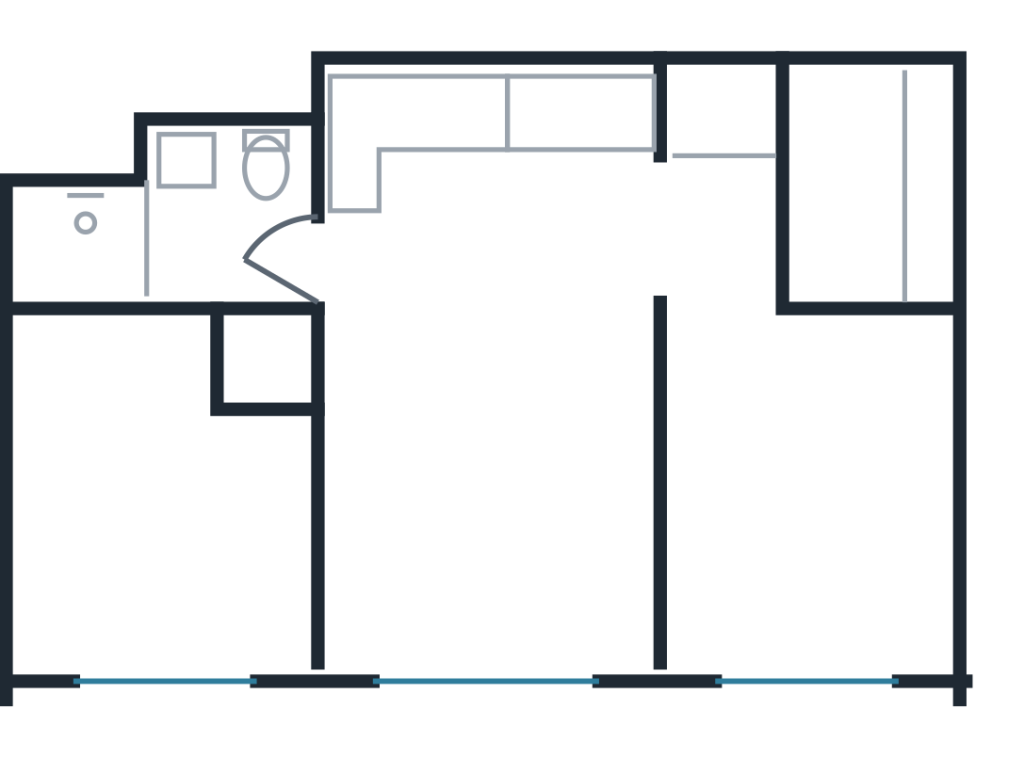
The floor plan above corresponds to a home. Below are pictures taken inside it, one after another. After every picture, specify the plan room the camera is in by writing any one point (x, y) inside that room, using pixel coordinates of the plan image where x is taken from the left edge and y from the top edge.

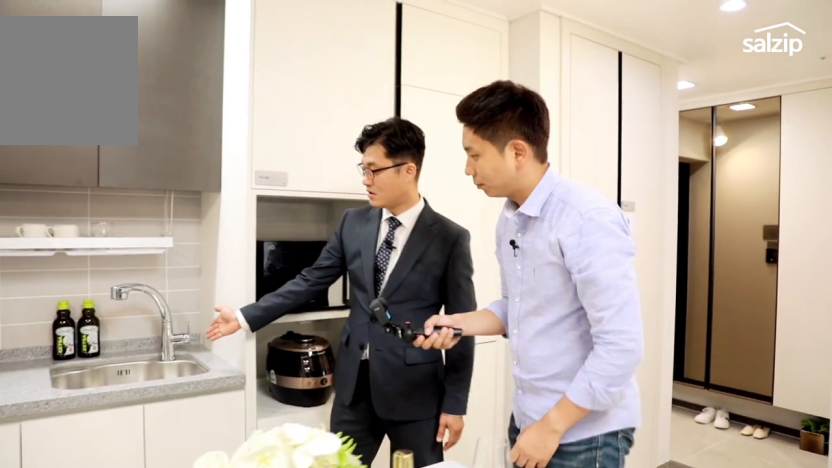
(509, 202)
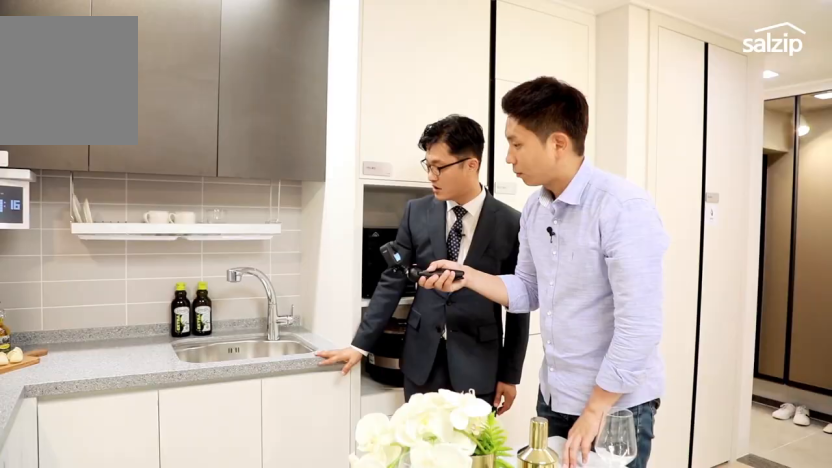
(509, 202)
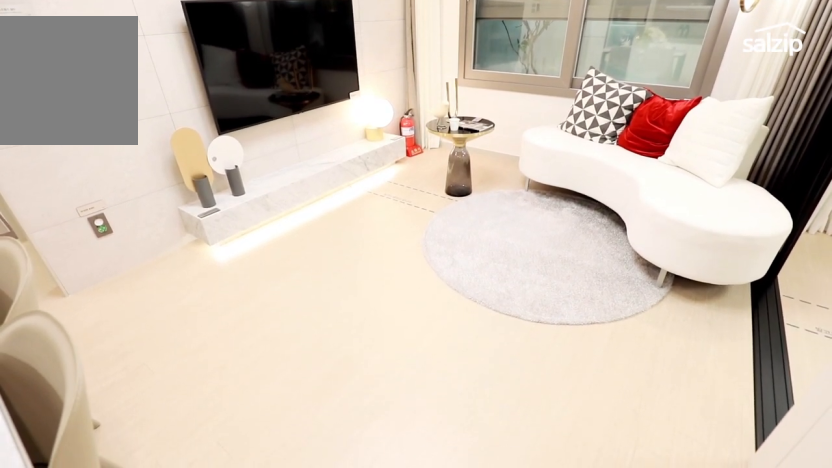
(492, 494)
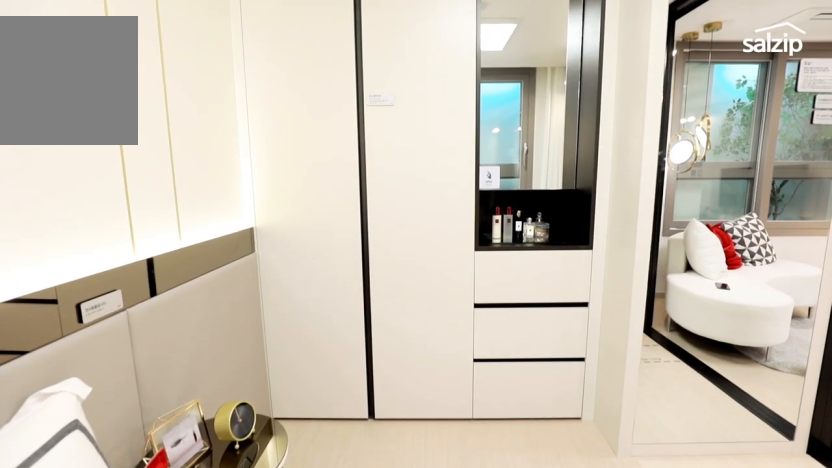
(147, 503)
